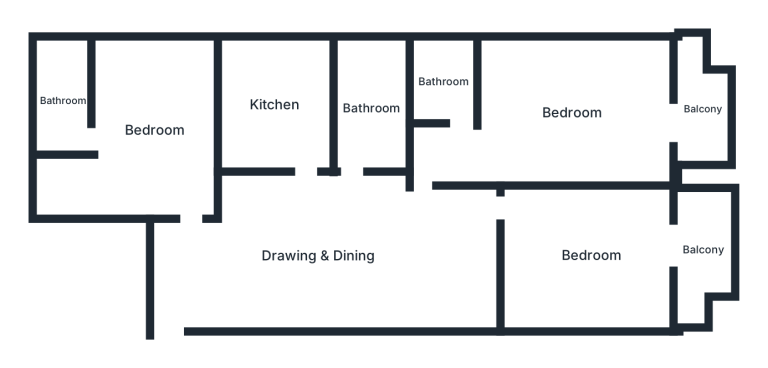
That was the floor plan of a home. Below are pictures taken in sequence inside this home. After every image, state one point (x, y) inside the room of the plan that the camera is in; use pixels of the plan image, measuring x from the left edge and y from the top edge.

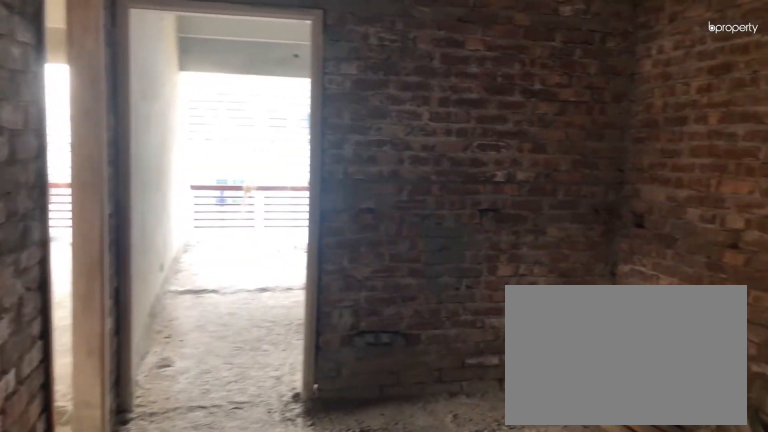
(316, 256)
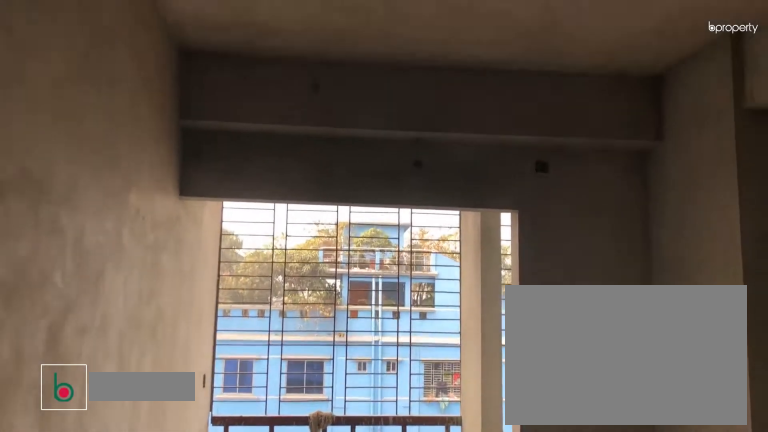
(591, 256)
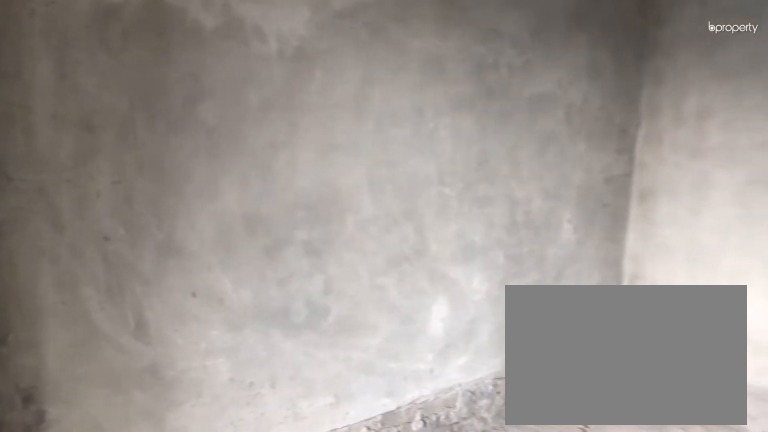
(591, 256)
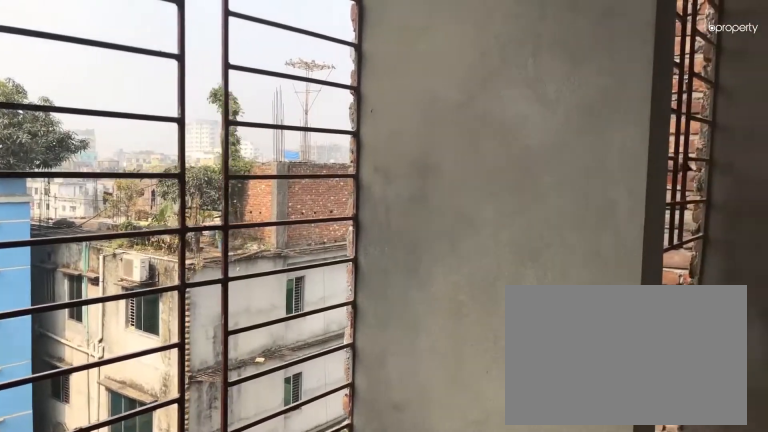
(702, 248)
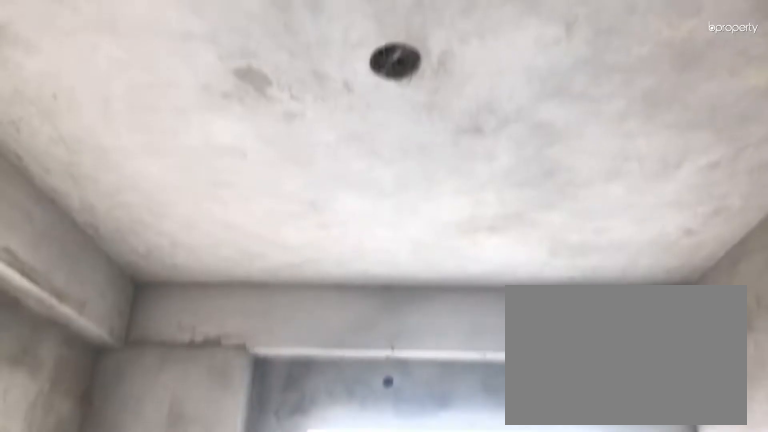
(571, 111)
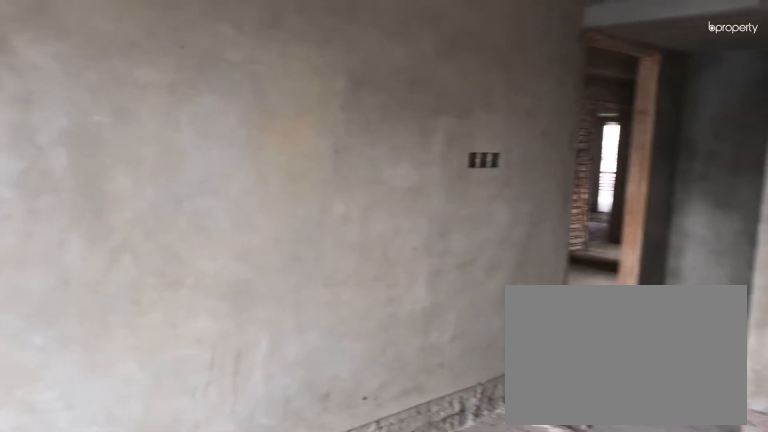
(571, 111)
